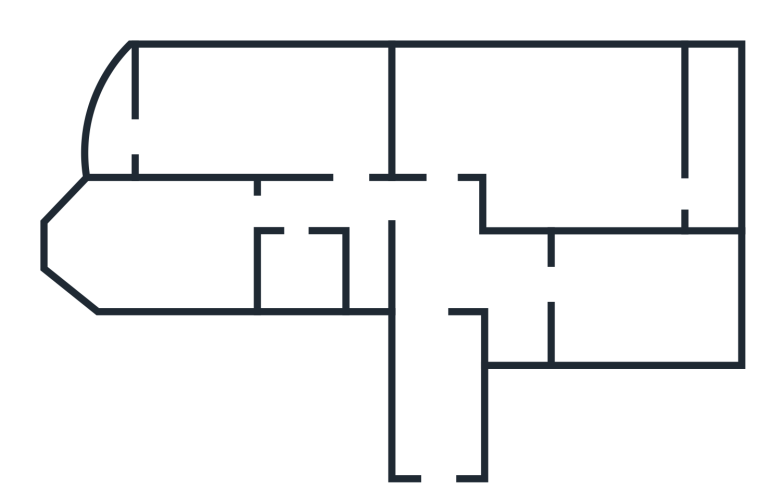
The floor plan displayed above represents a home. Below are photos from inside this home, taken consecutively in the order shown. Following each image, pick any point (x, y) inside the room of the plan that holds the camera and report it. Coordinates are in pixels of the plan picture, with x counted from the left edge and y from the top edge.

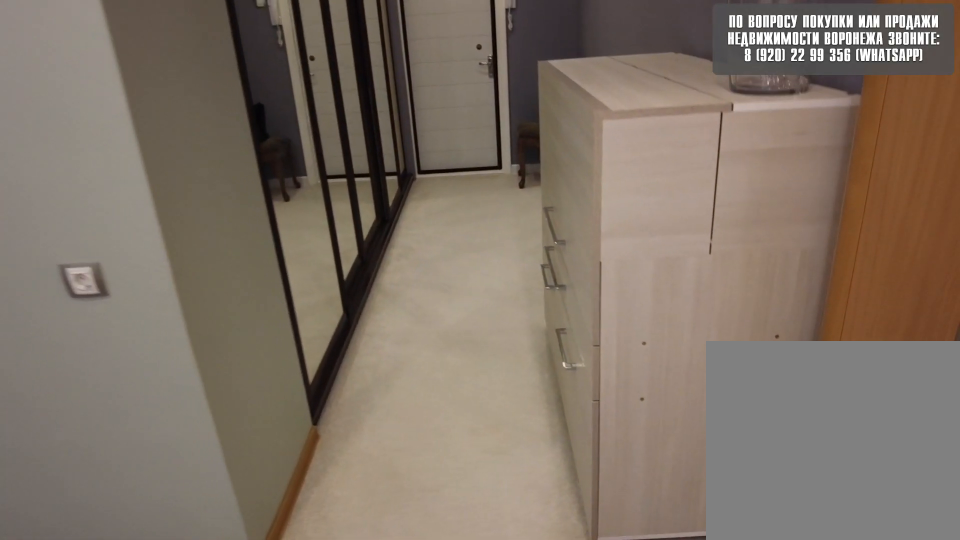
(443, 455)
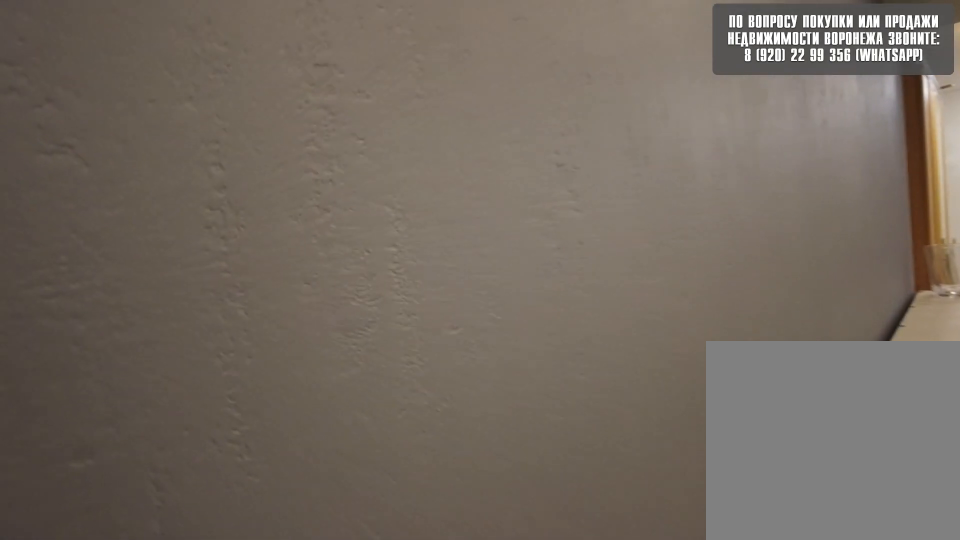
(443, 455)
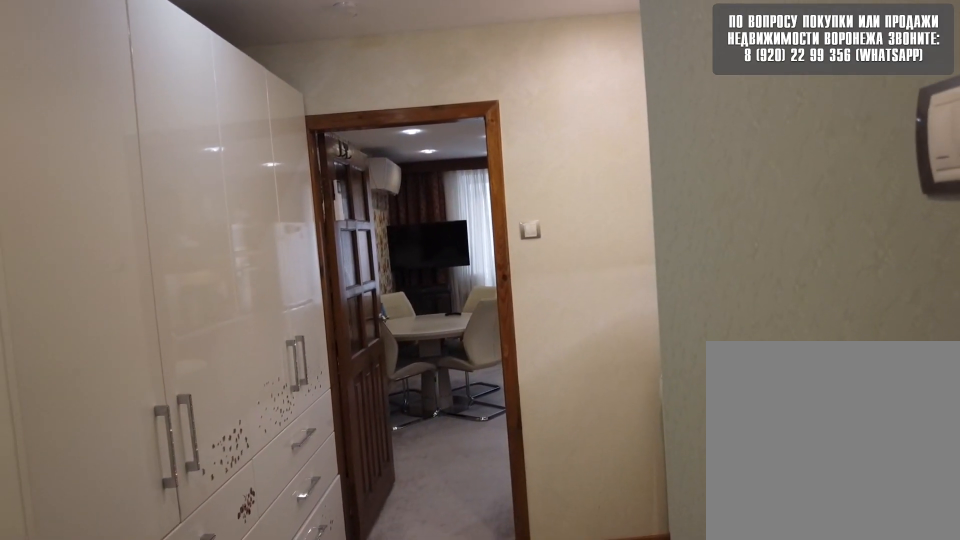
(443, 280)
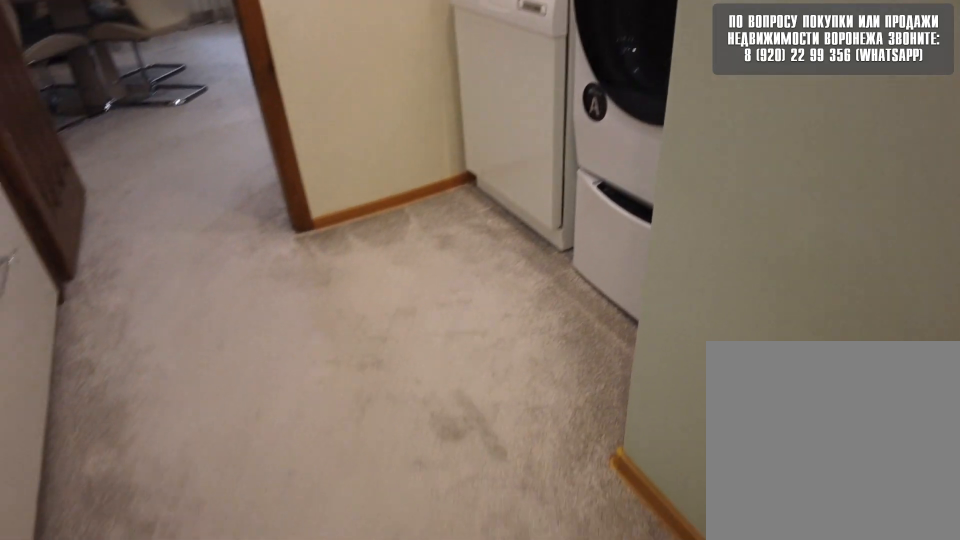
(525, 287)
